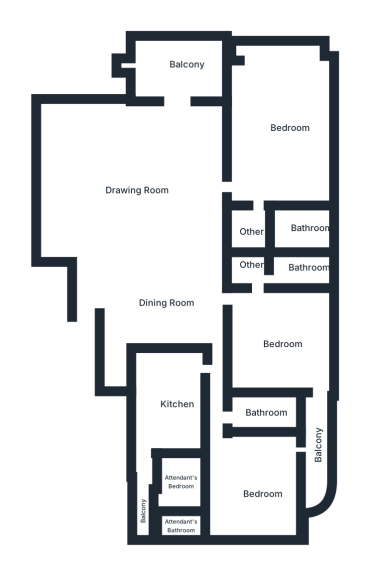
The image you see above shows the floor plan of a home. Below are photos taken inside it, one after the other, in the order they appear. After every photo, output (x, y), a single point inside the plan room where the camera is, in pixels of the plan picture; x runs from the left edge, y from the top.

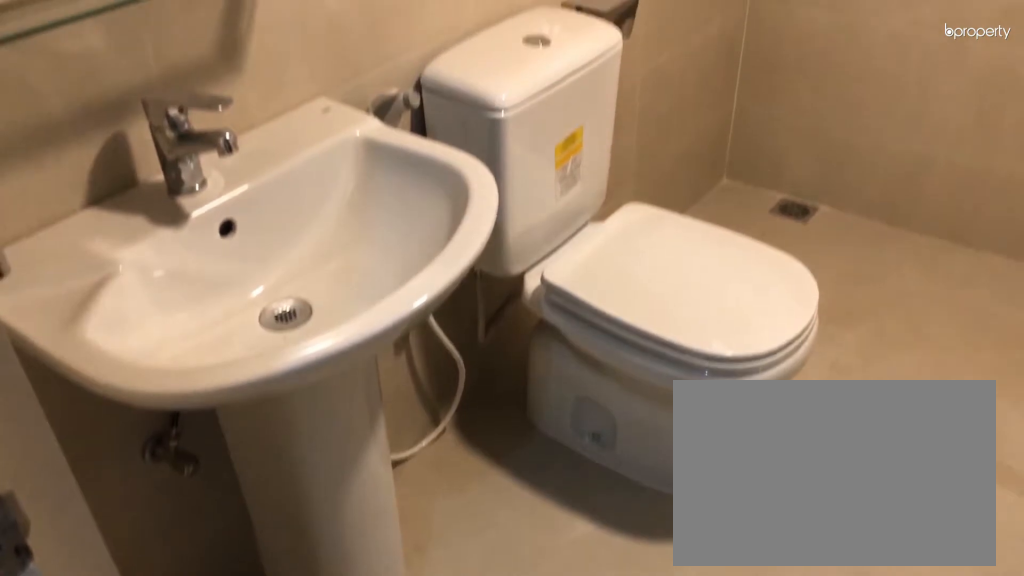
(302, 268)
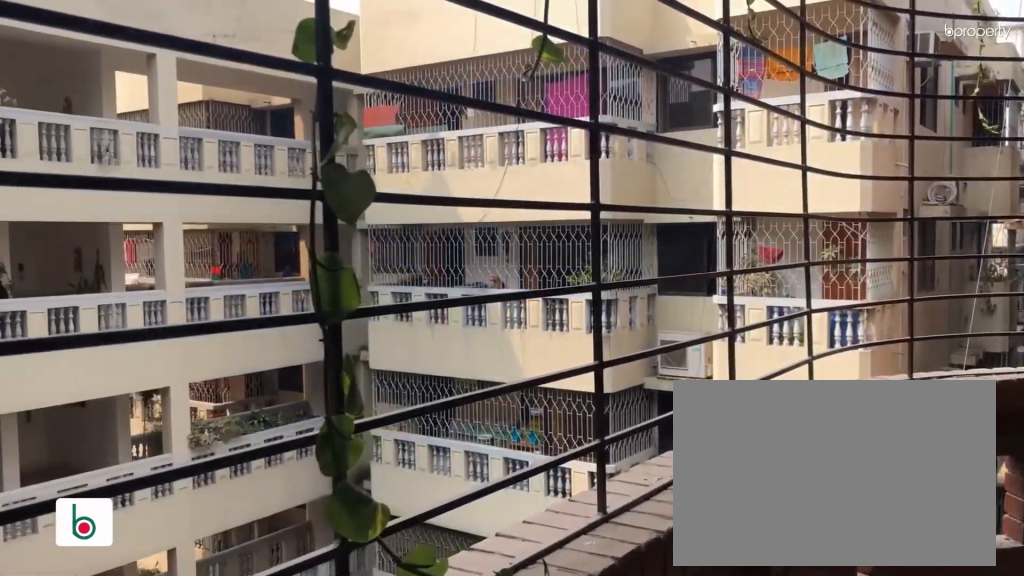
(314, 441)
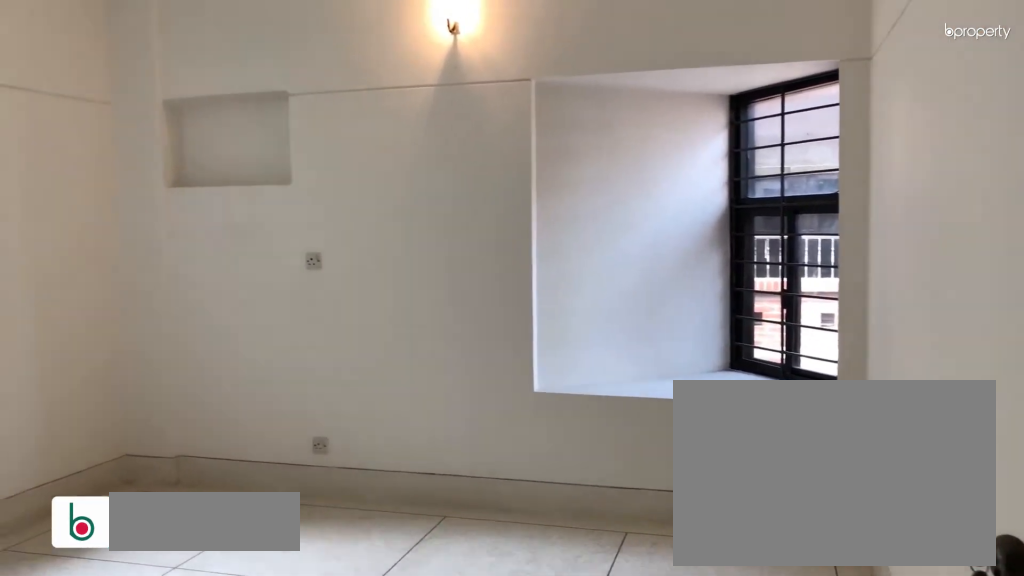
(254, 483)
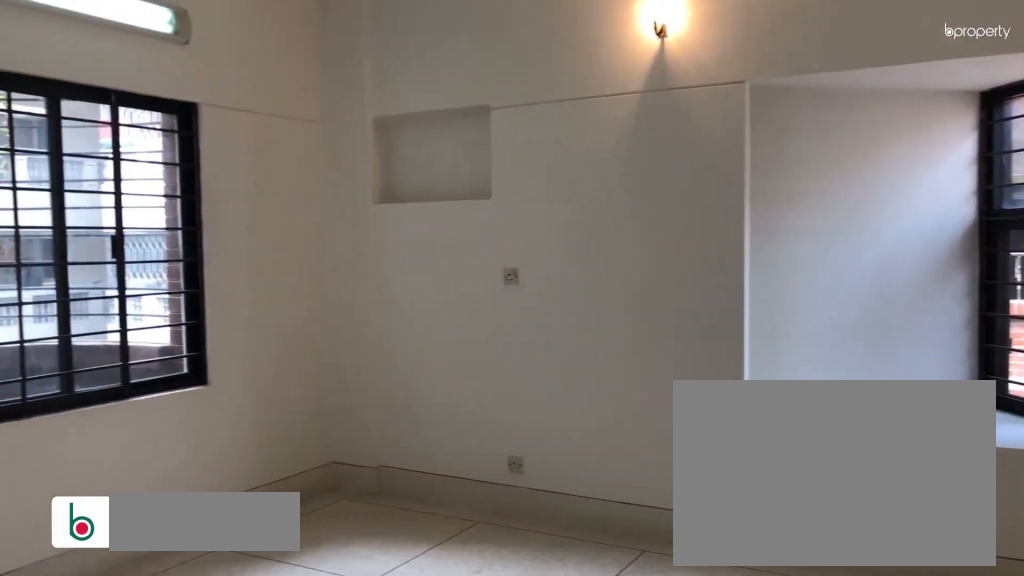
(254, 483)
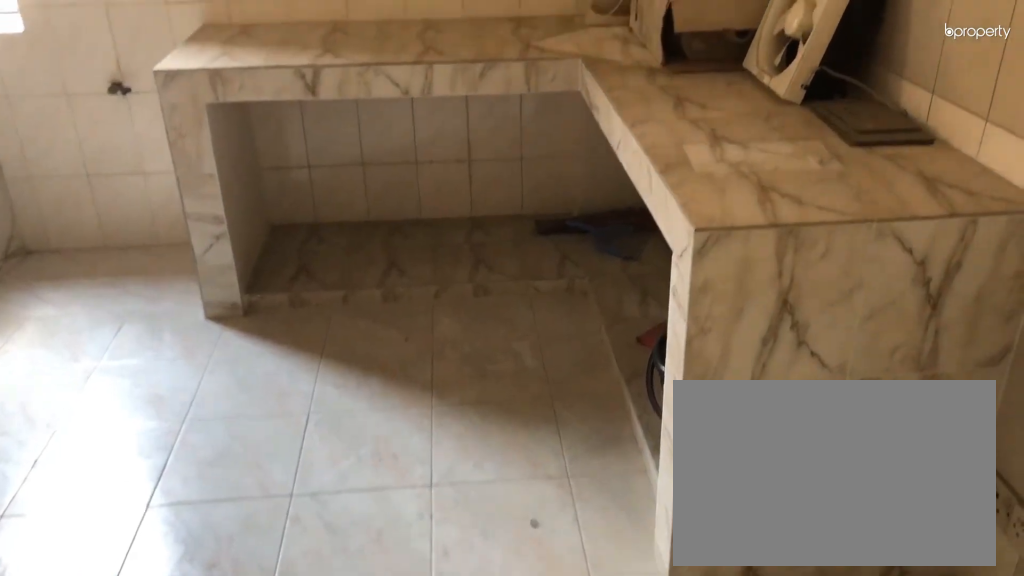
(168, 401)
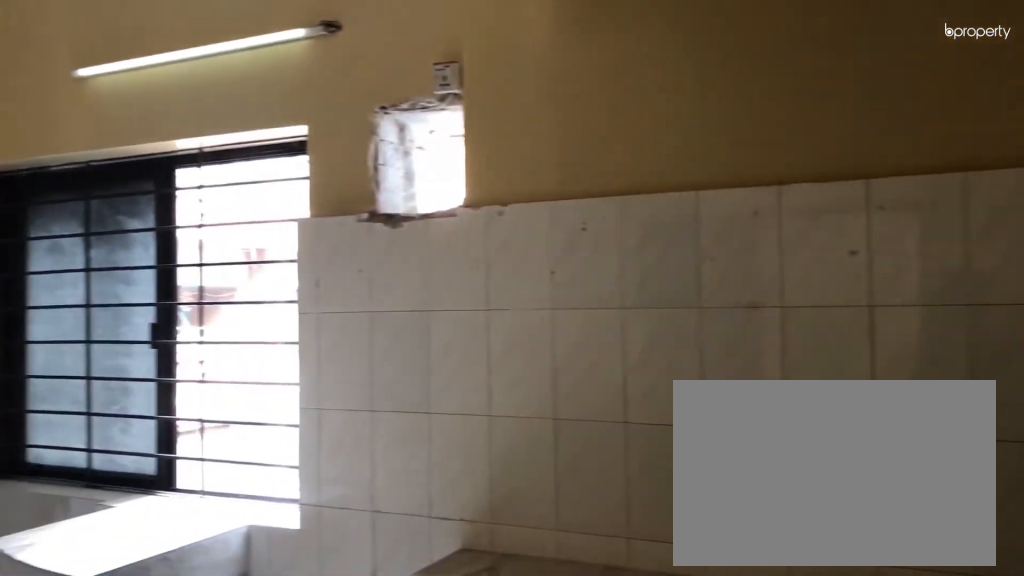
(168, 401)
